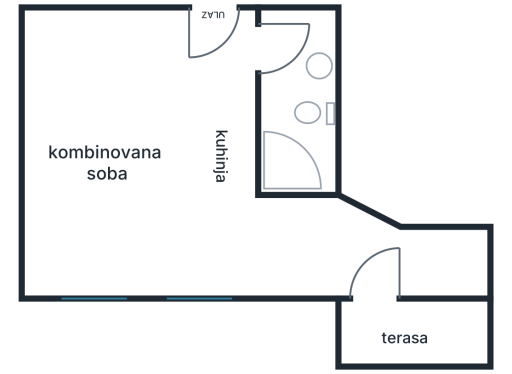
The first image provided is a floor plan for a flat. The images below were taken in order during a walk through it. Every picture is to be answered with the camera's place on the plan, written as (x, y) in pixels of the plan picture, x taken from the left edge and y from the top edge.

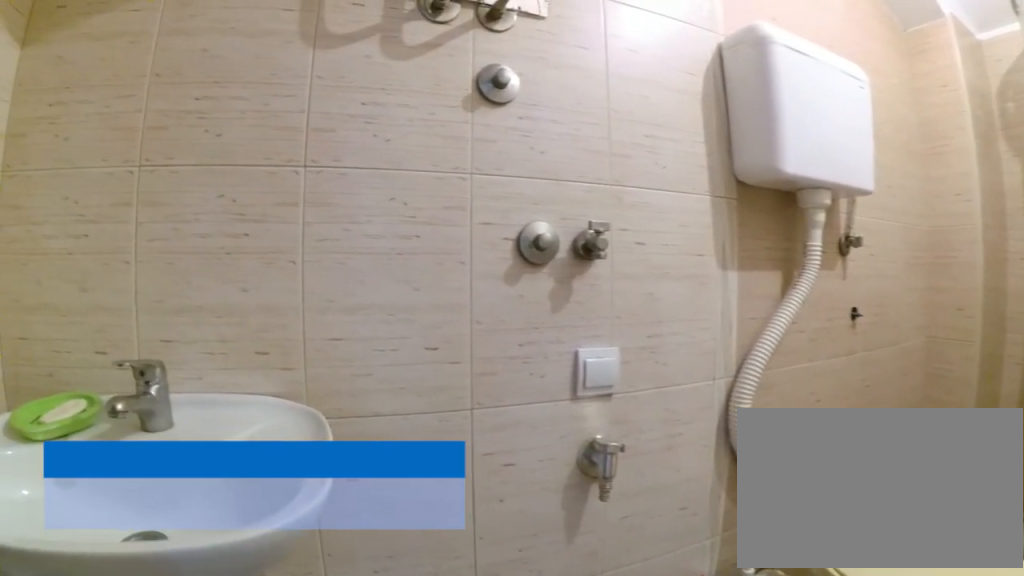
(258, 47)
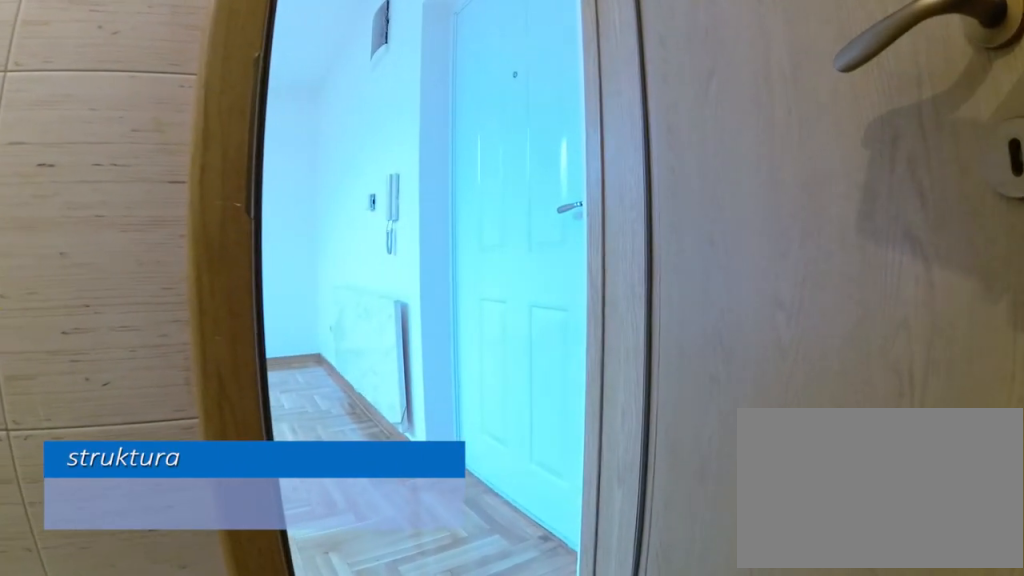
(310, 73)
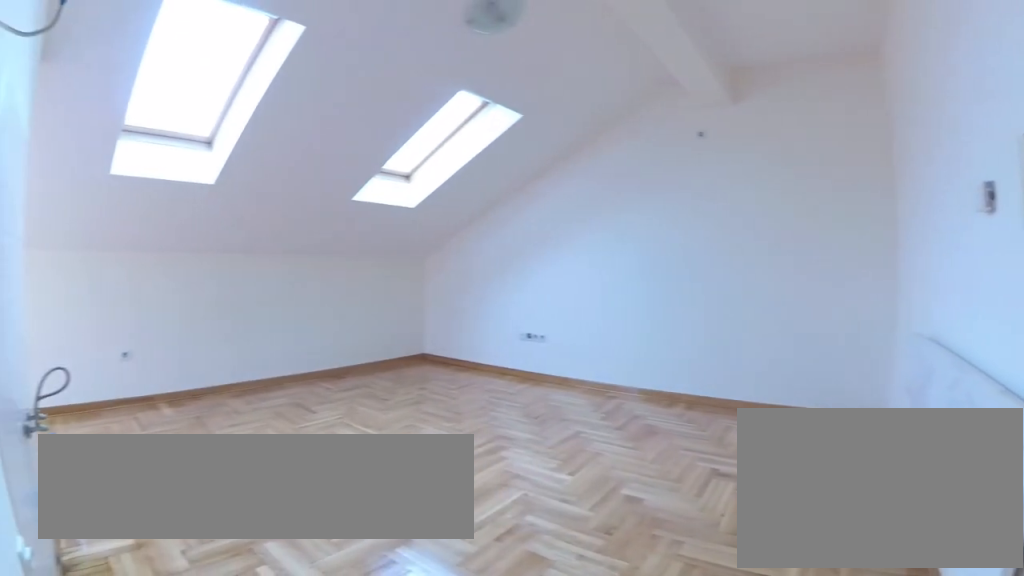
(270, 34)
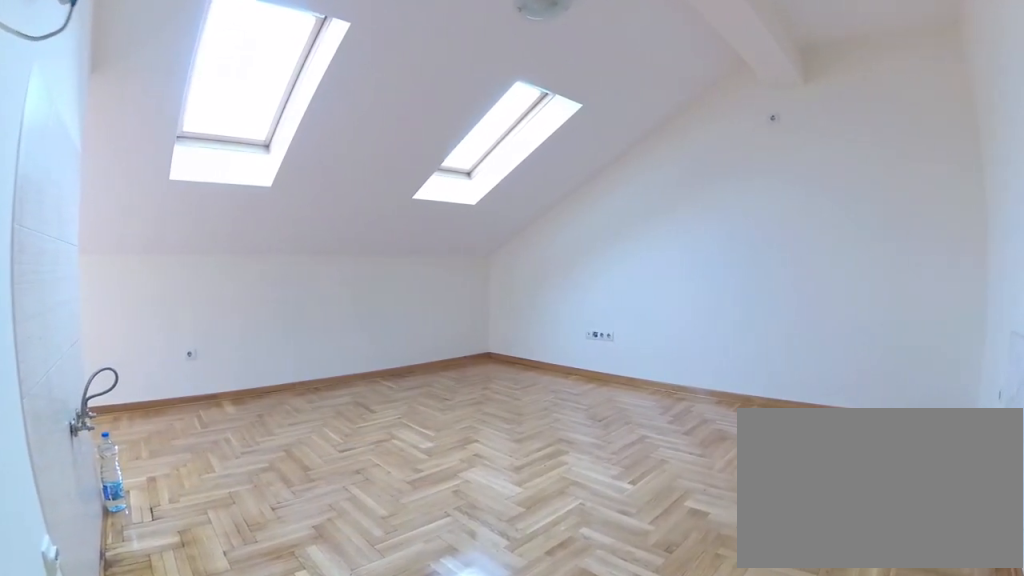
(235, 38)
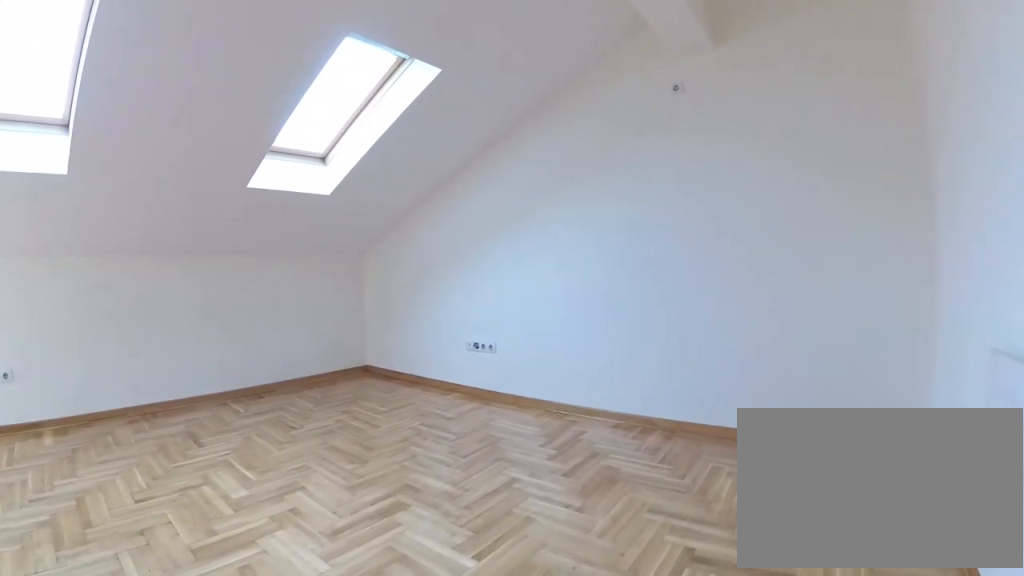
(193, 50)
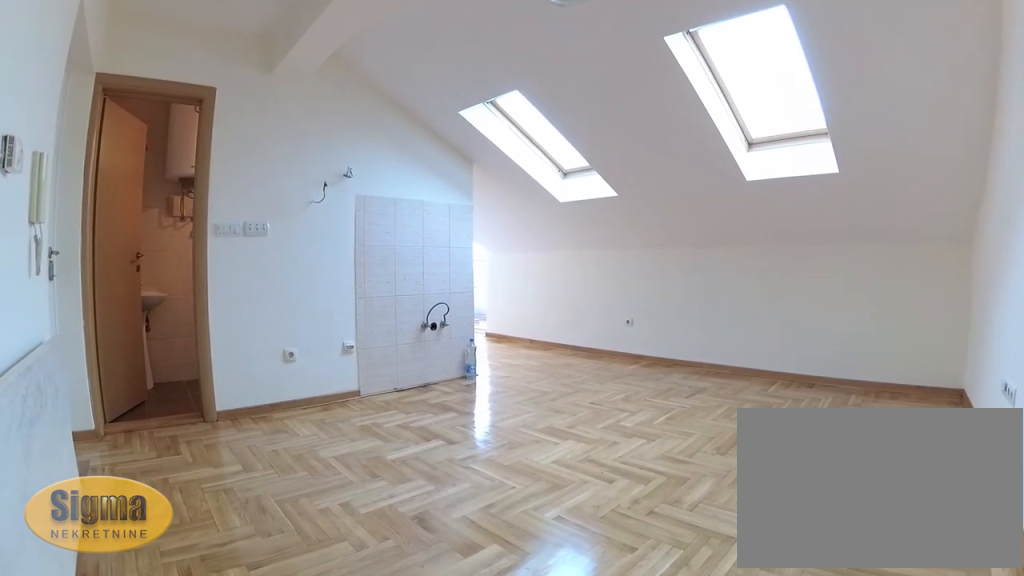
(68, 41)
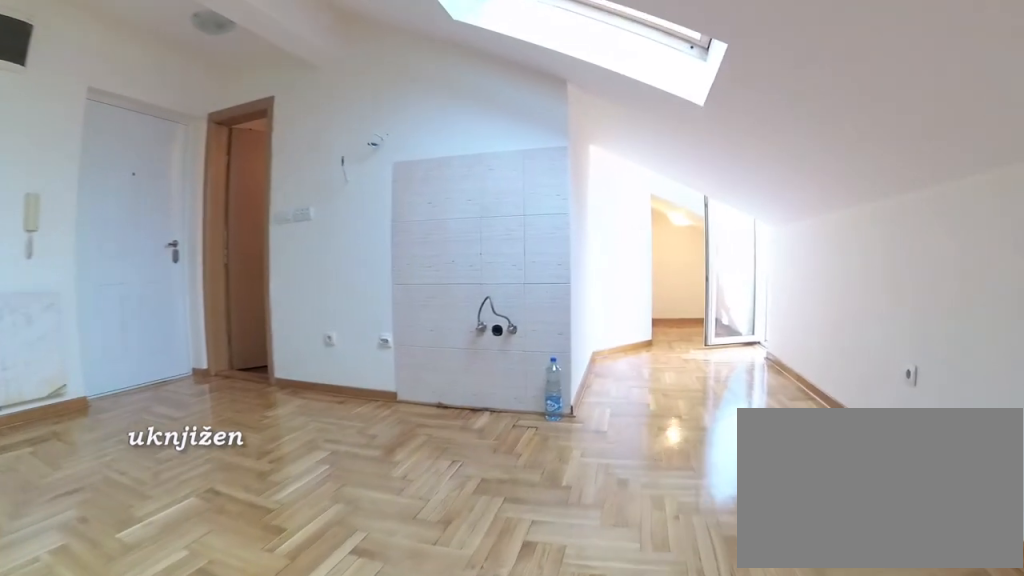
(92, 233)
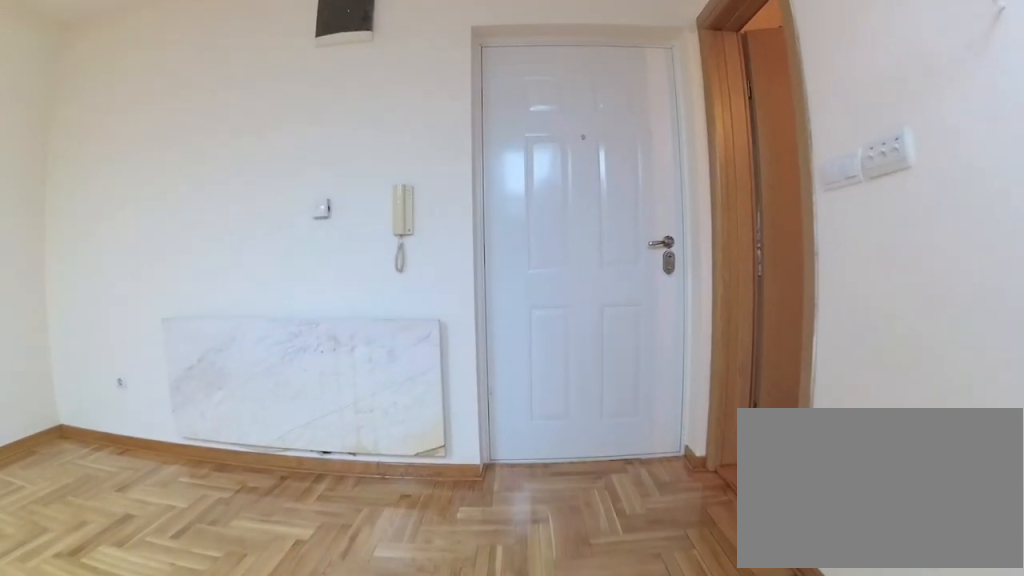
(230, 181)
